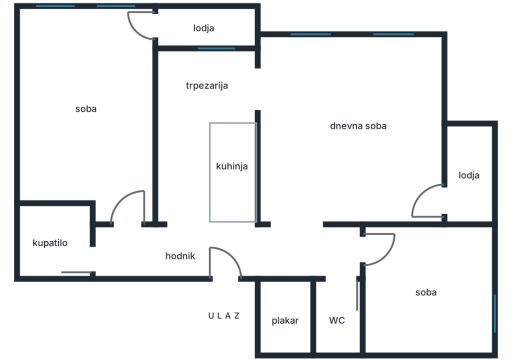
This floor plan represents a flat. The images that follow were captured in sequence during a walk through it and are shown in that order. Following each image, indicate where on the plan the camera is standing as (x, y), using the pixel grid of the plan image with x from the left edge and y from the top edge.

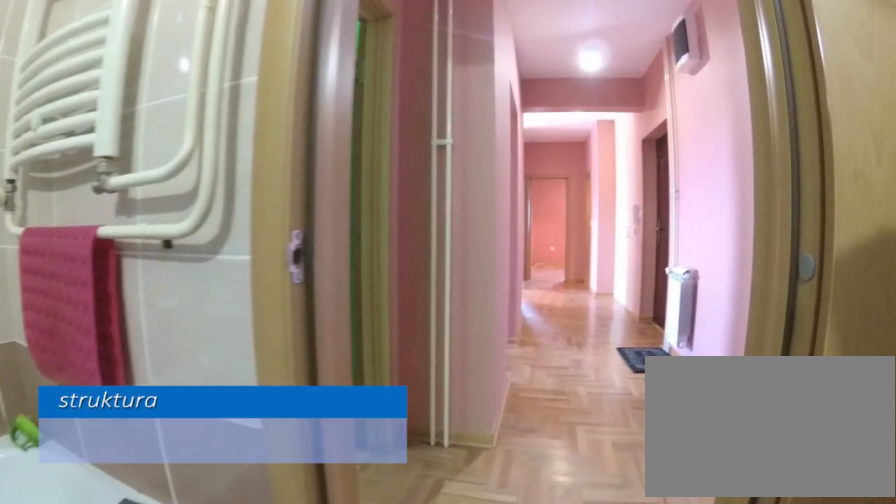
(29, 251)
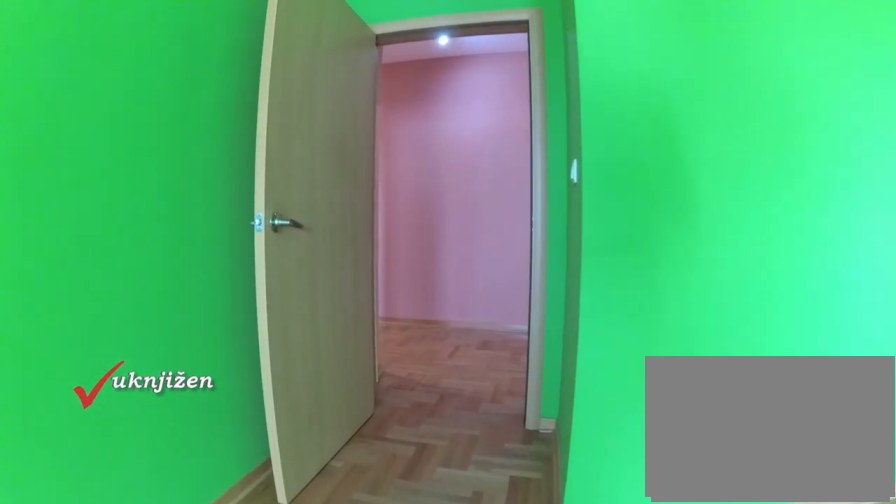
(110, 154)
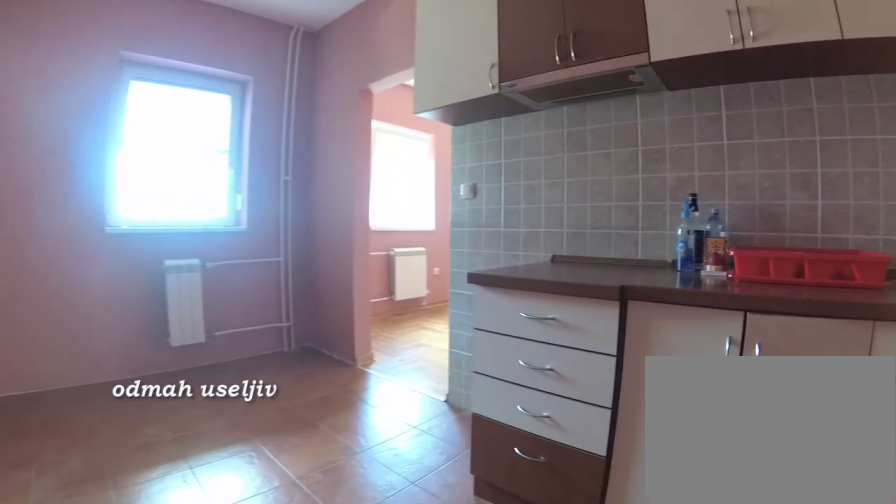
(179, 193)
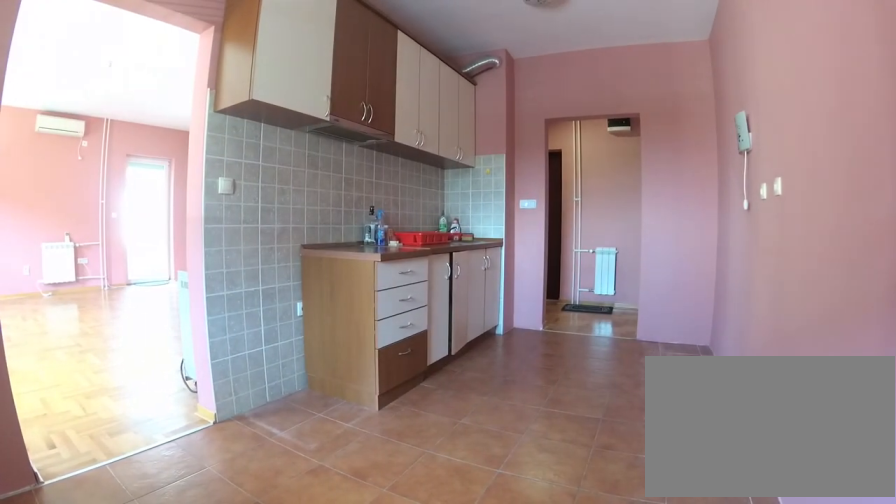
(174, 68)
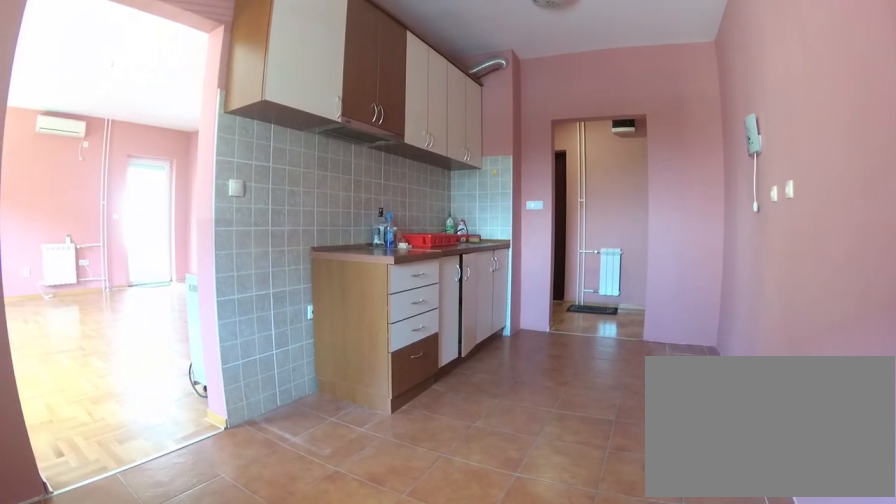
(174, 68)
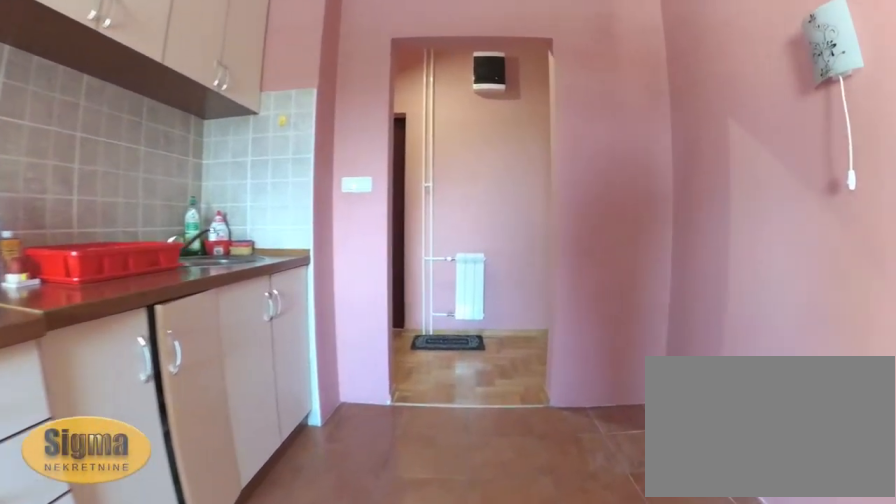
(182, 140)
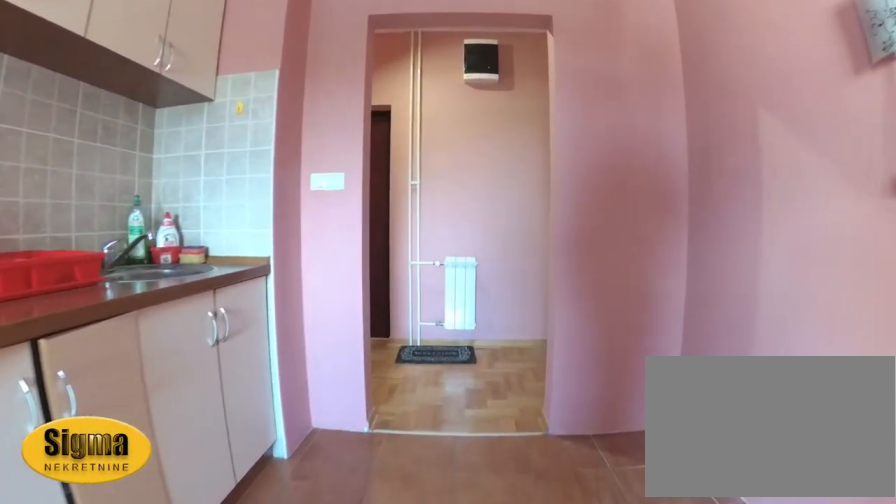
(182, 149)
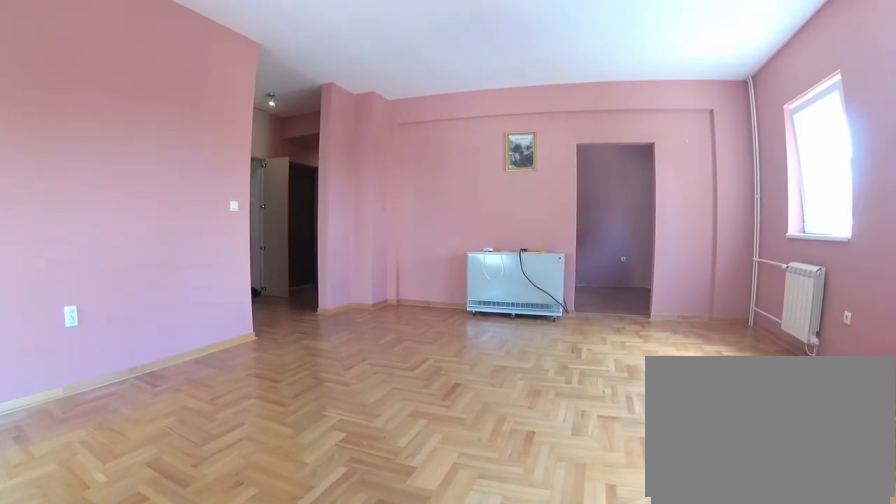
(427, 93)
